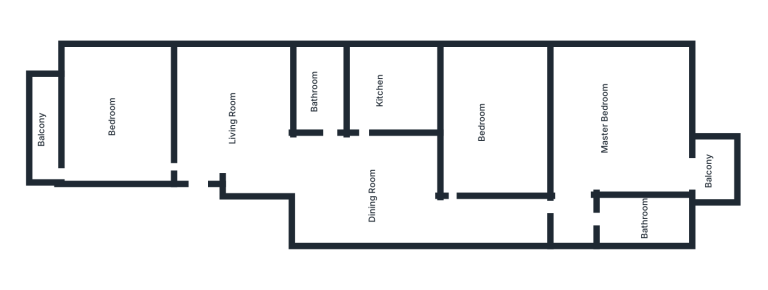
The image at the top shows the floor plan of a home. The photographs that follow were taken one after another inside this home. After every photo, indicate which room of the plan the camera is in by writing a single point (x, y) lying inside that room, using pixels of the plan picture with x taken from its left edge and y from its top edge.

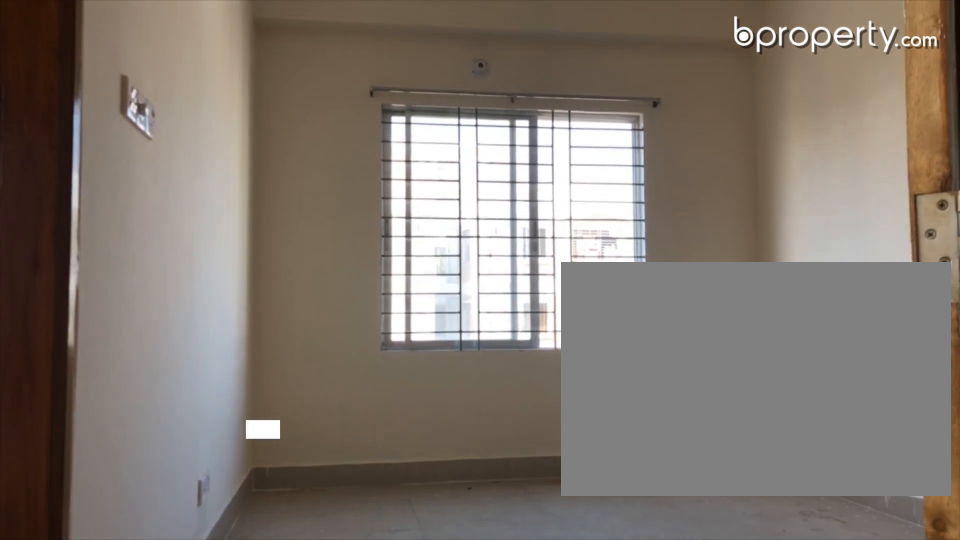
(232, 107)
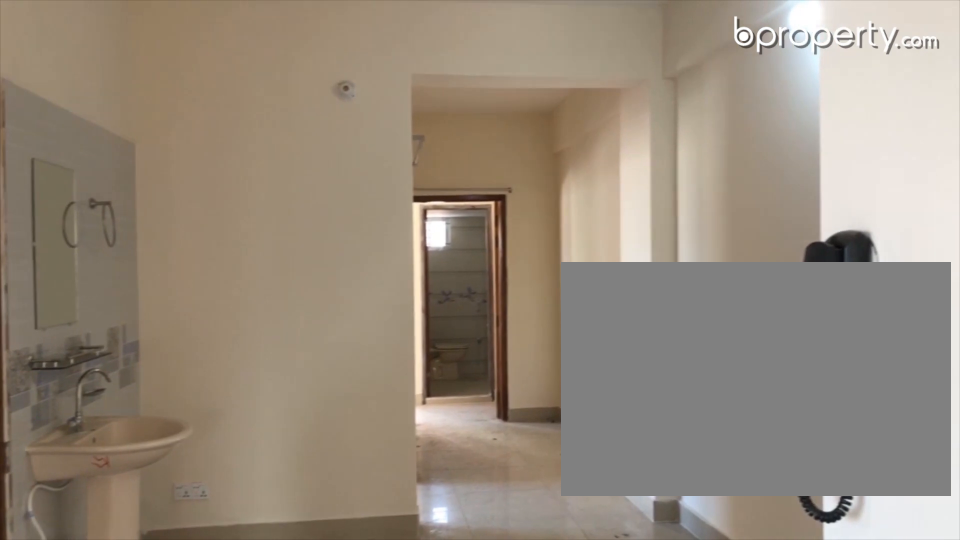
(371, 192)
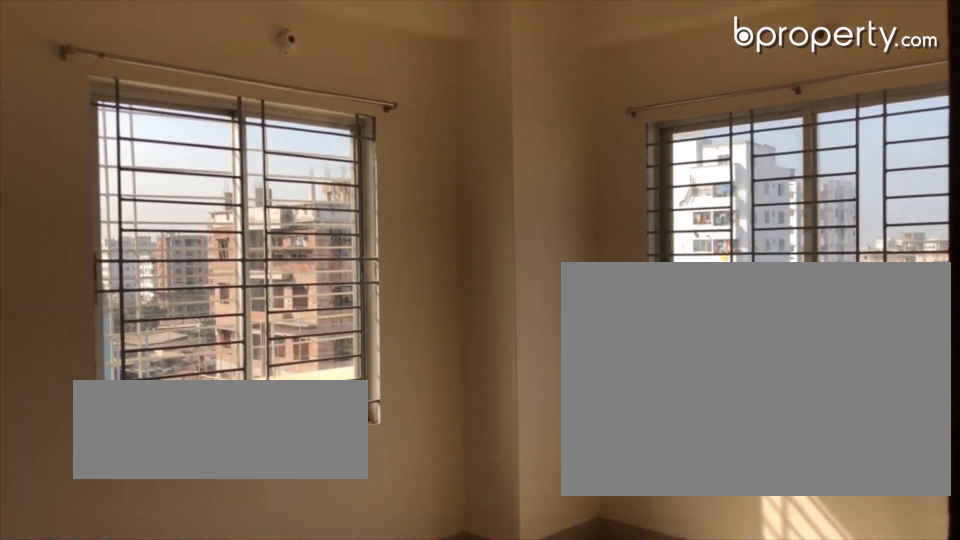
(123, 113)
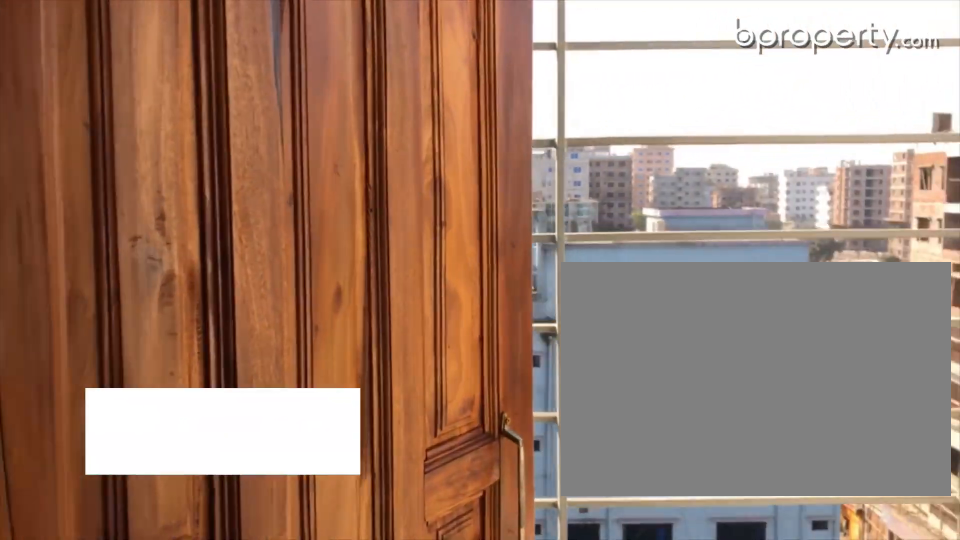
(55, 165)
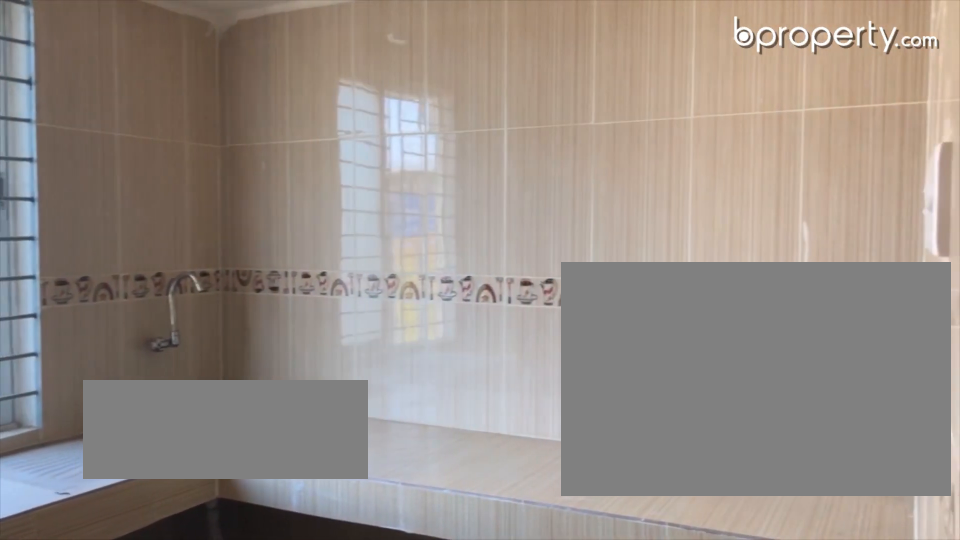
(379, 92)
